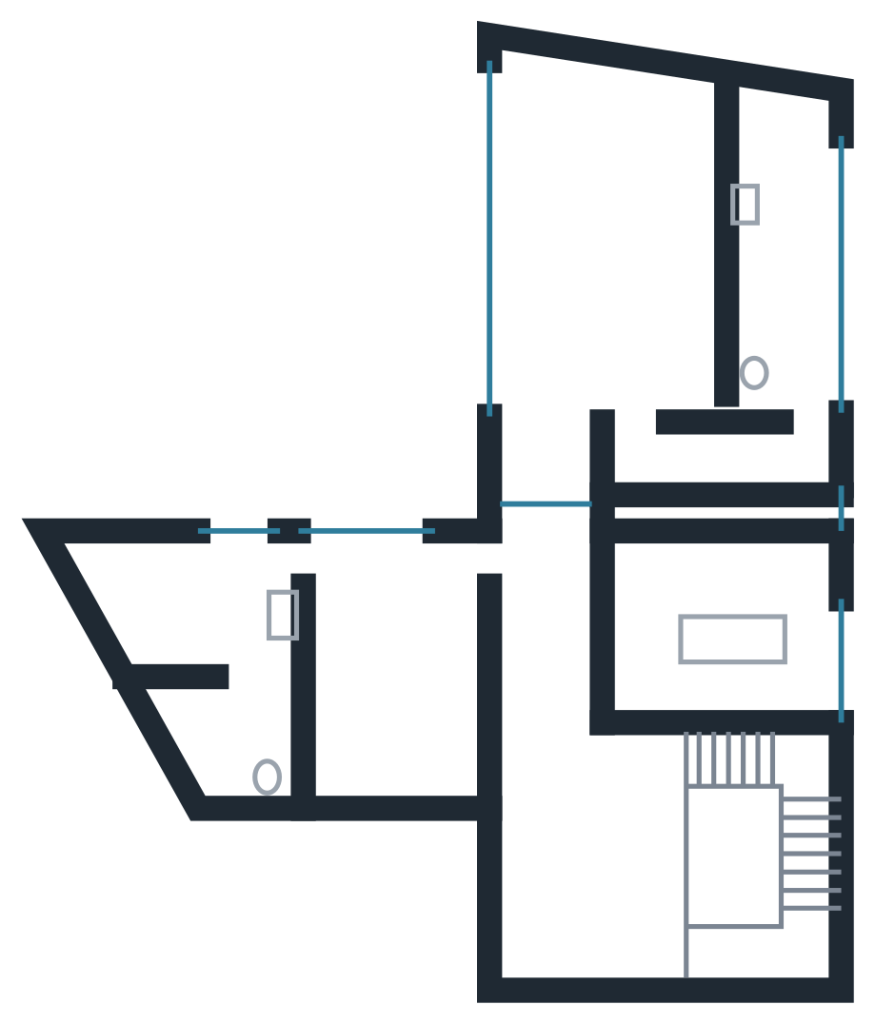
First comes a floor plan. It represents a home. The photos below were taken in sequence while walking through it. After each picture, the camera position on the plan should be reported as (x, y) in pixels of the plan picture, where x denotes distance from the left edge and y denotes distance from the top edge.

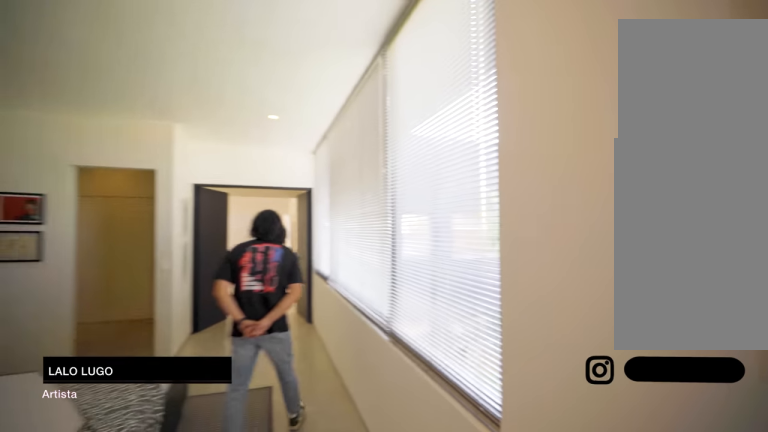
(559, 162)
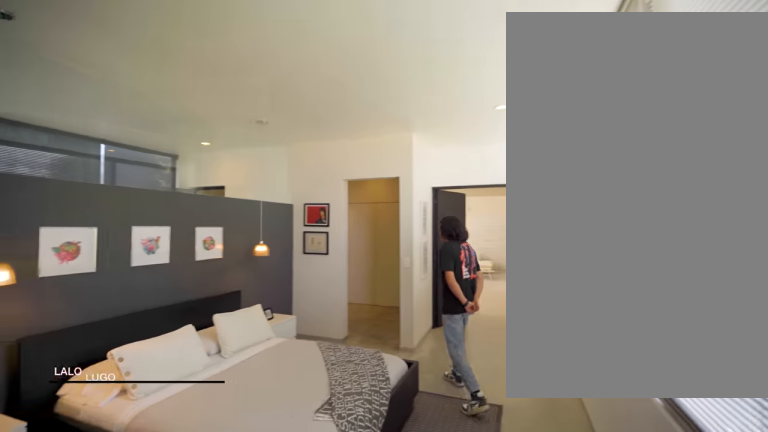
(558, 161)
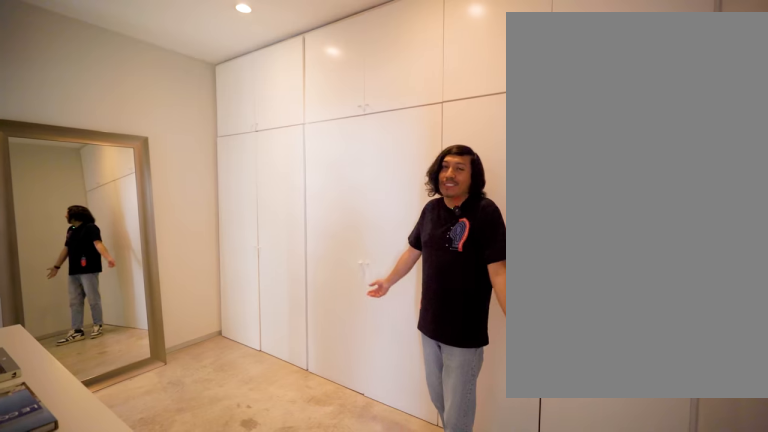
(634, 408)
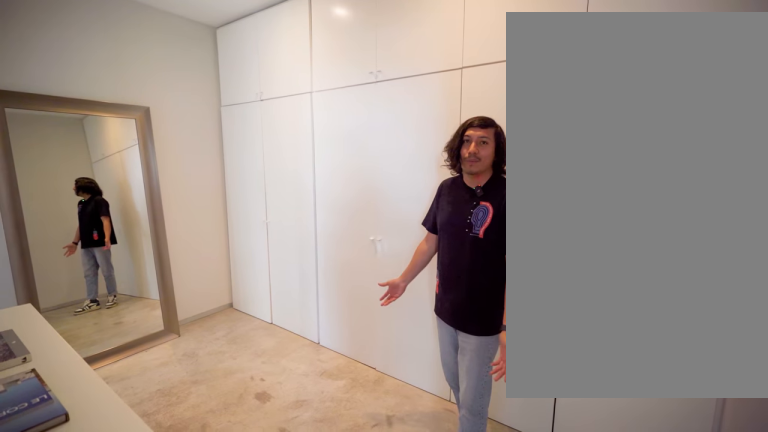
(643, 462)
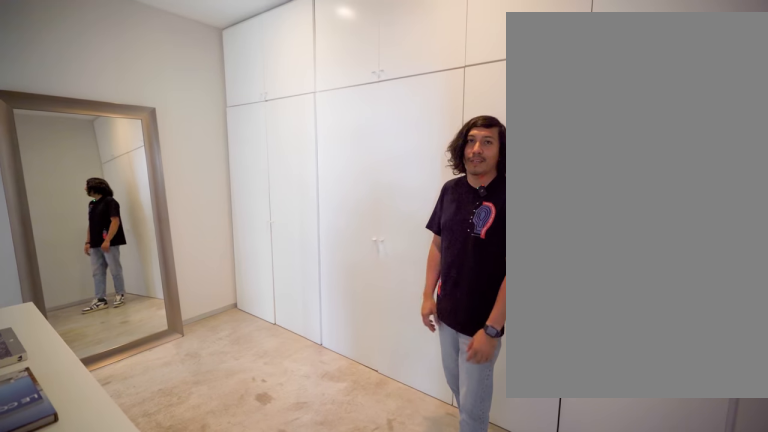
(640, 459)
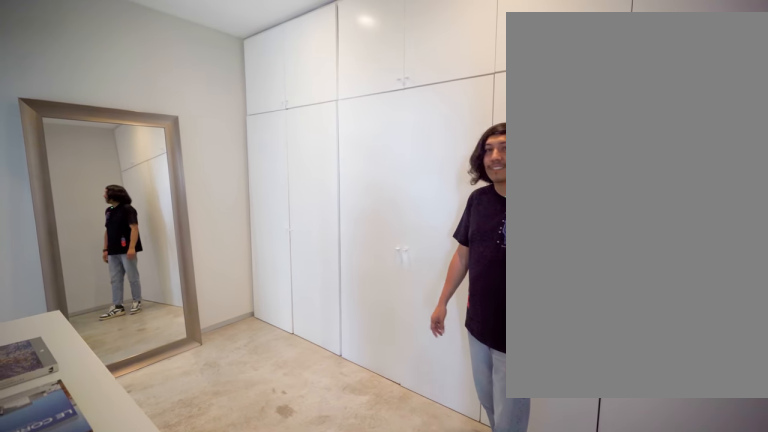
(642, 459)
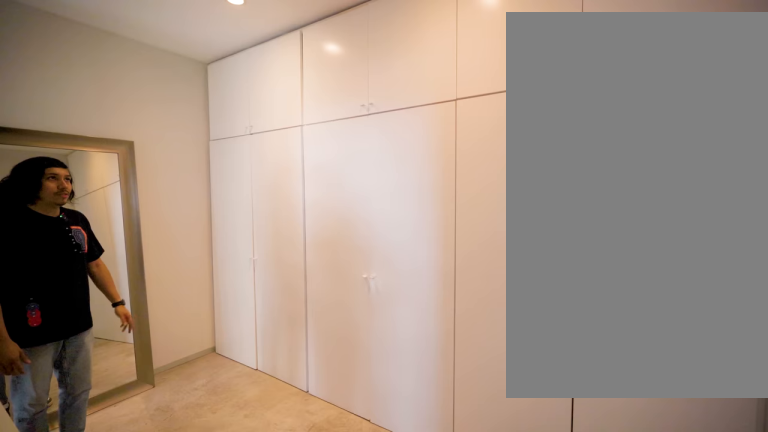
(656, 470)
